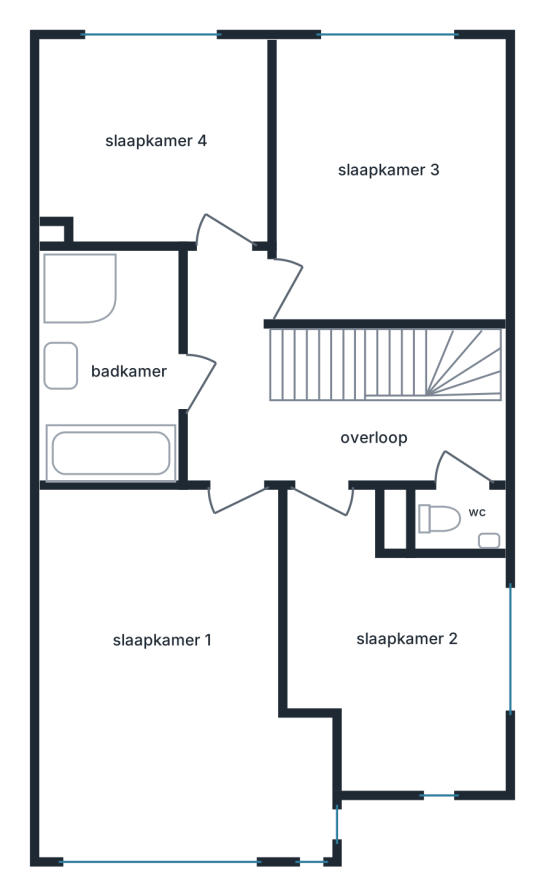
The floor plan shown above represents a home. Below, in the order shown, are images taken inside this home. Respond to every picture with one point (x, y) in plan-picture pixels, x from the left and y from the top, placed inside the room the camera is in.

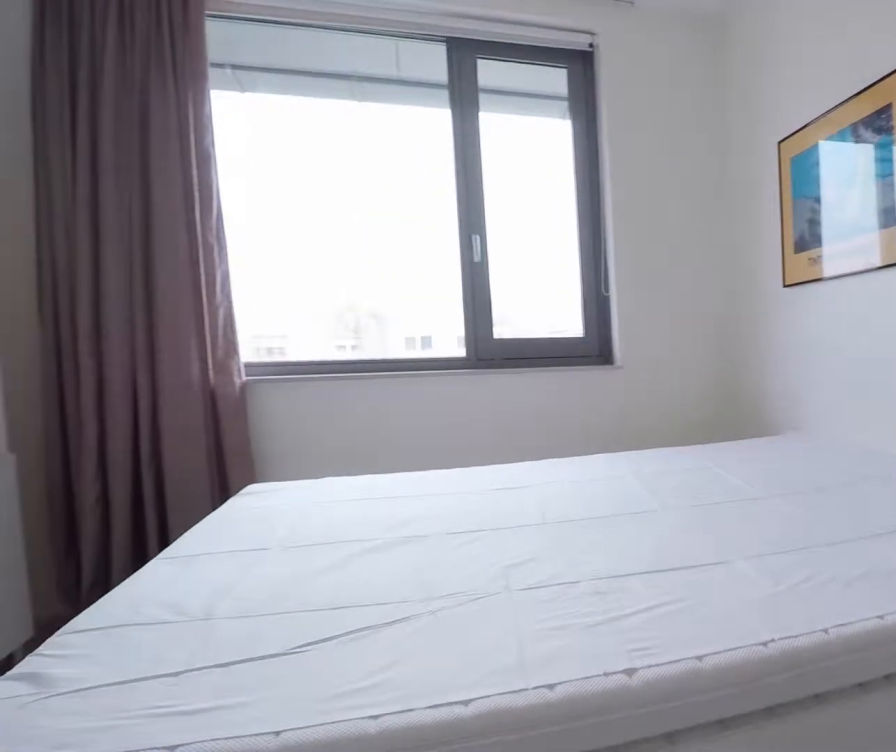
(388, 117)
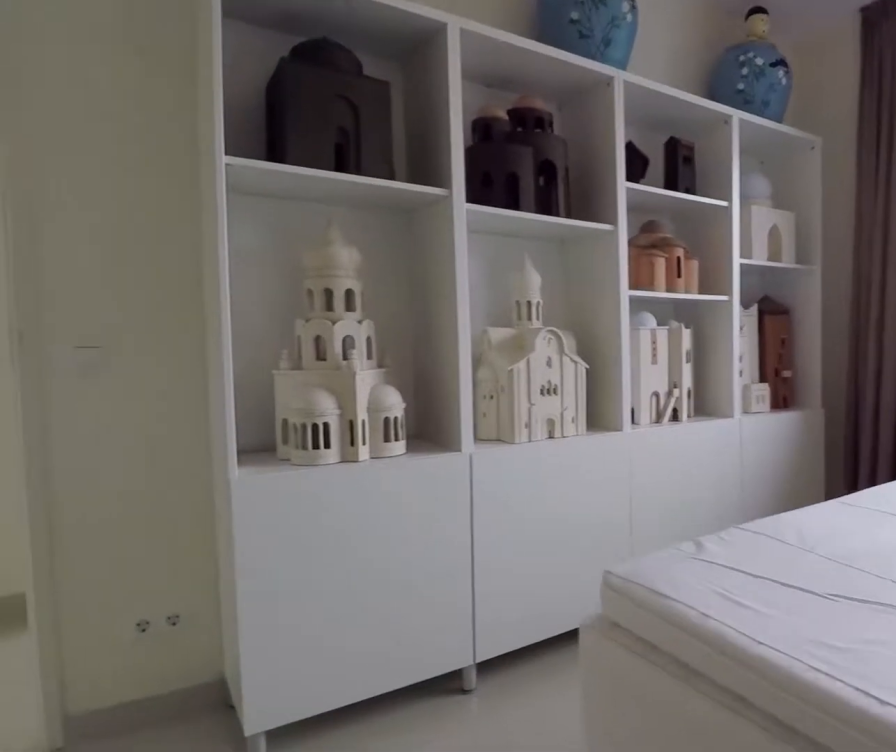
(388, 117)
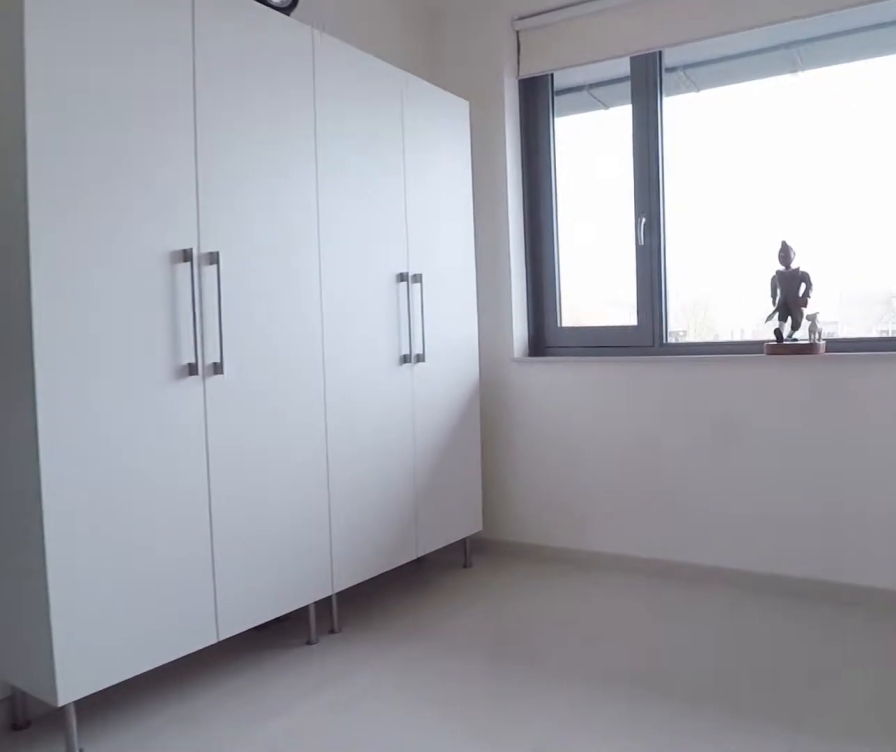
(156, 127)
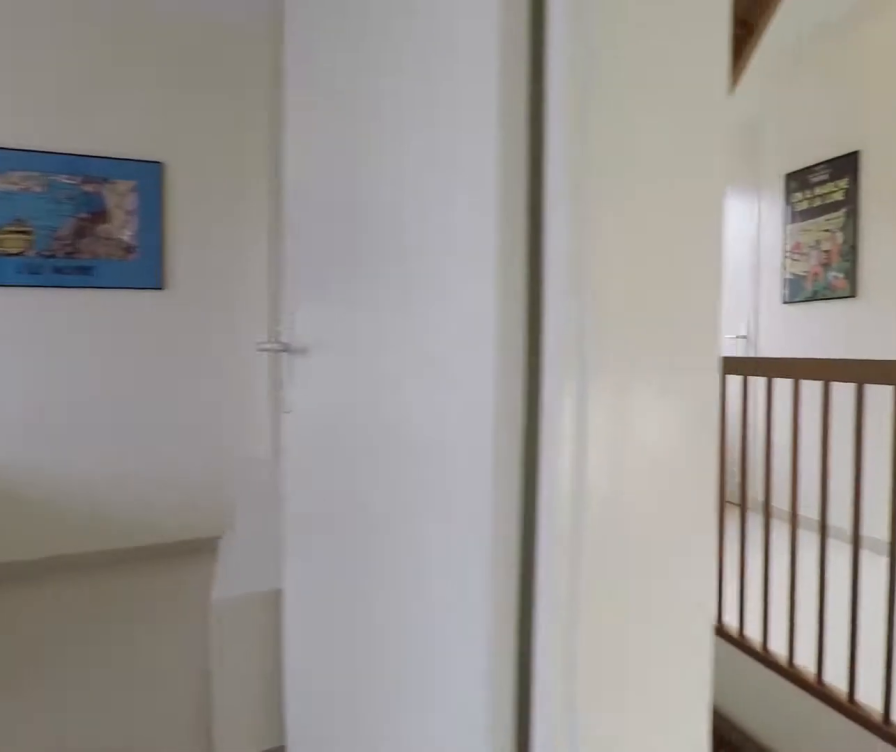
(420, 465)
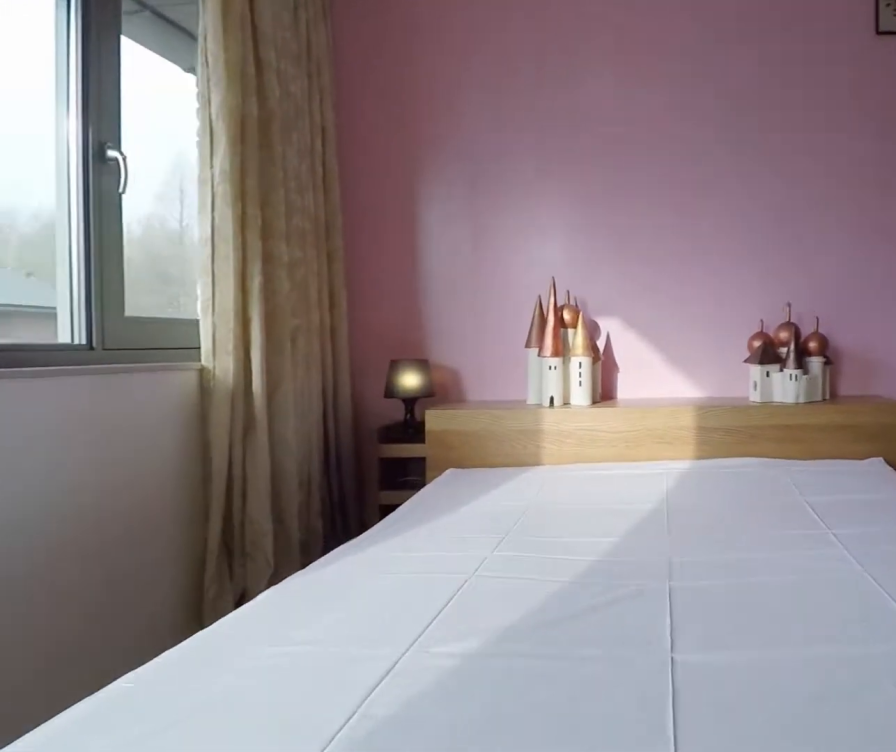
(187, 719)
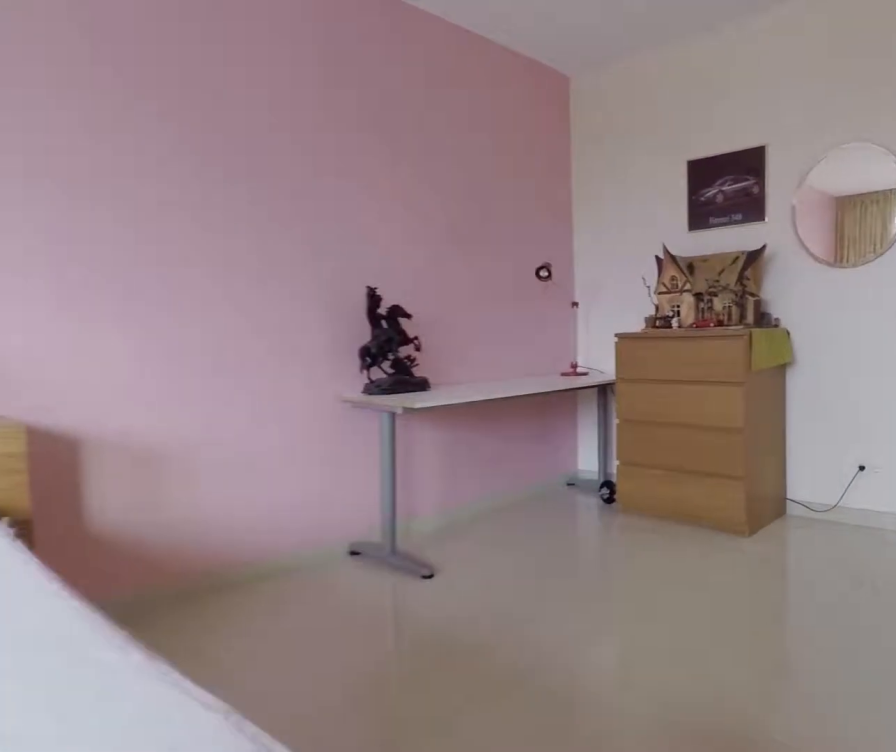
(187, 719)
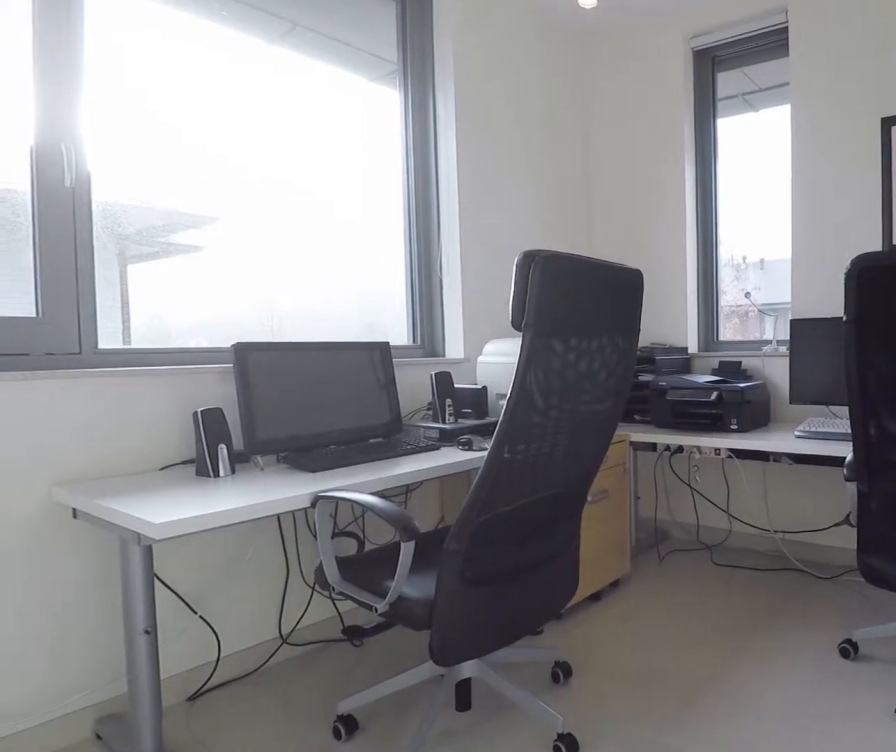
(397, 652)
